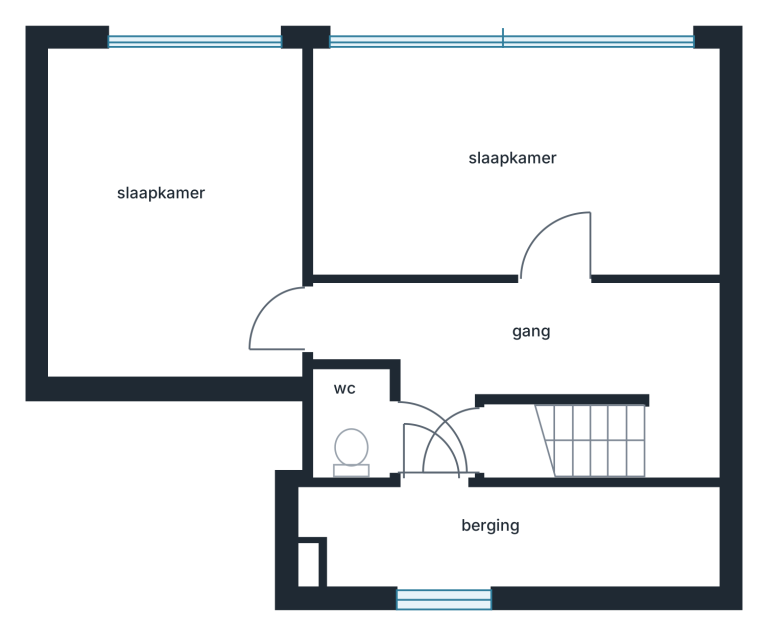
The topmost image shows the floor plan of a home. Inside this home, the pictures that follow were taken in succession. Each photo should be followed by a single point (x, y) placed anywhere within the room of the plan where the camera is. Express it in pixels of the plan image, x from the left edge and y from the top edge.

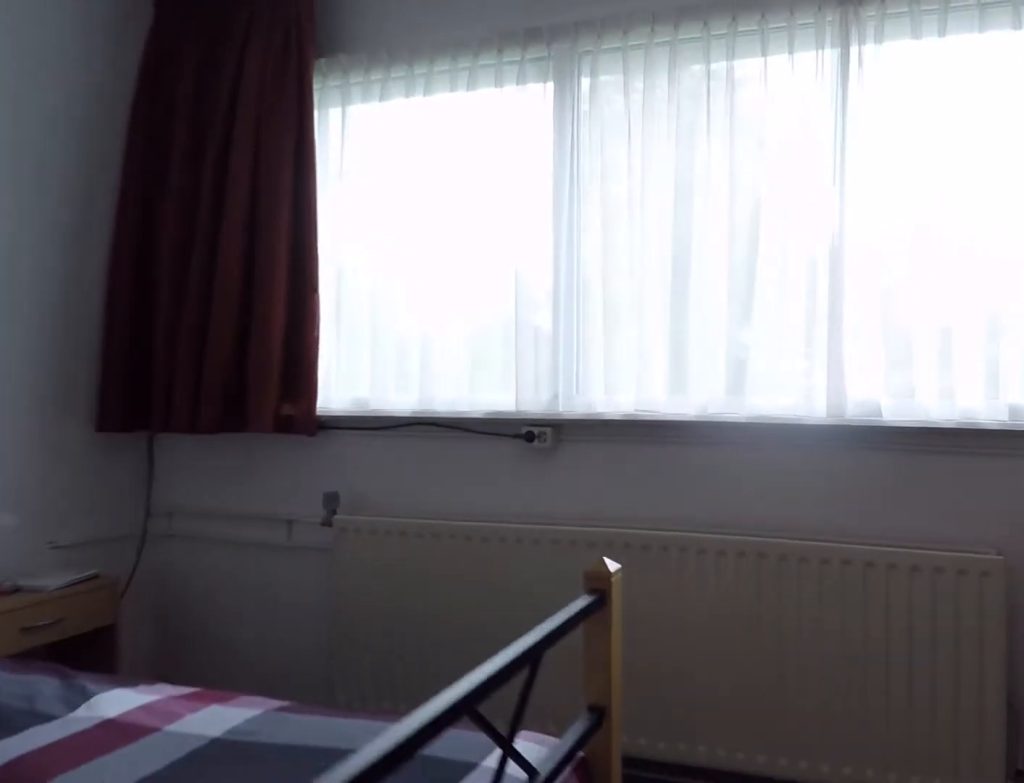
(566, 231)
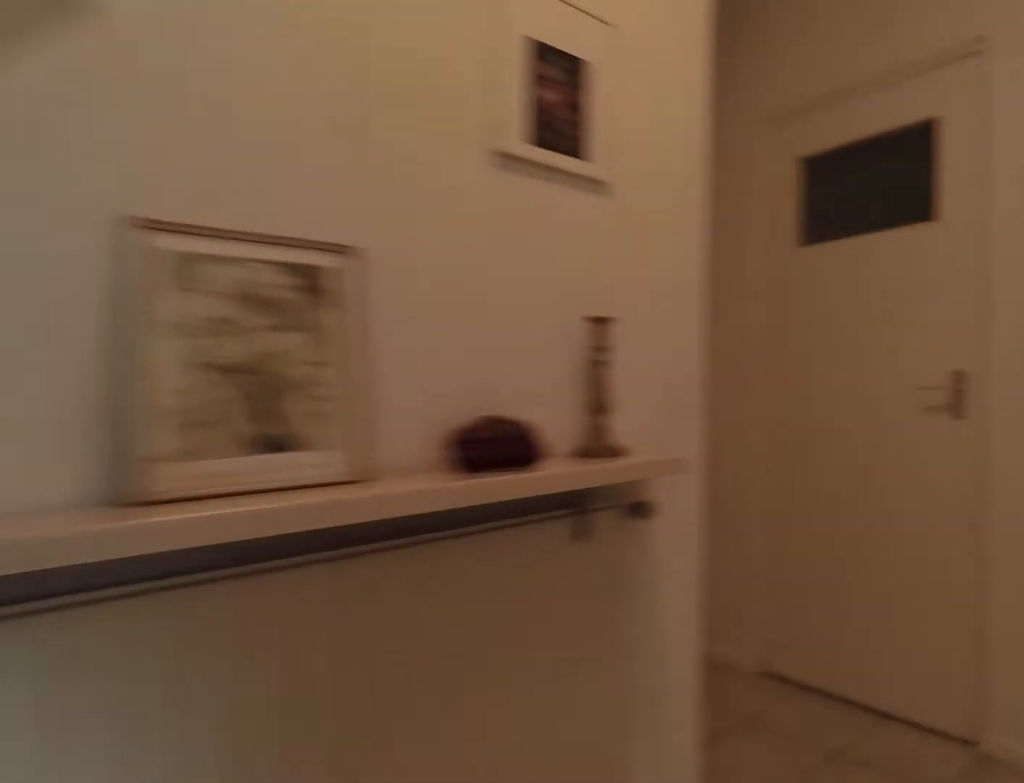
(536, 358)
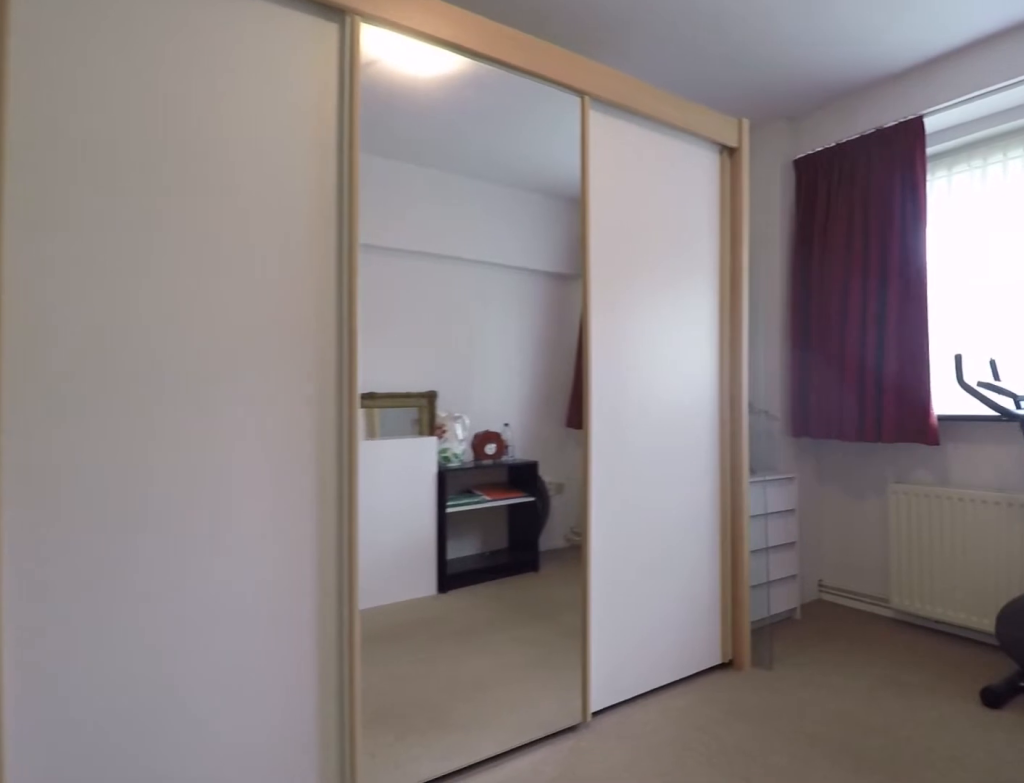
(175, 215)
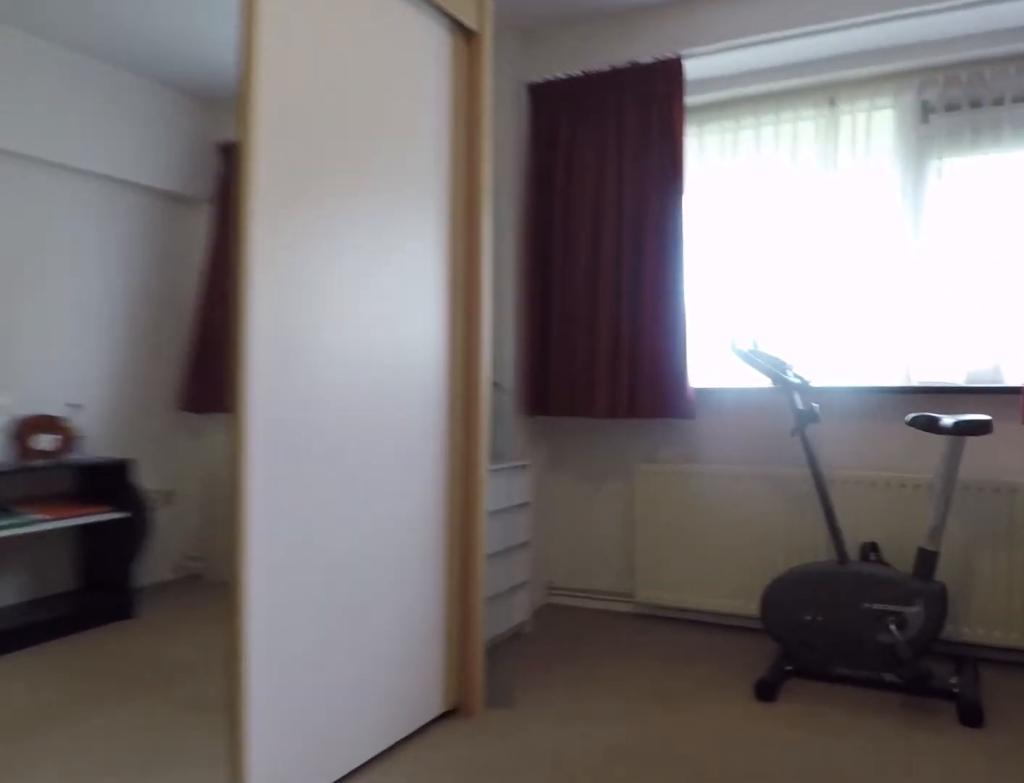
(175, 215)
